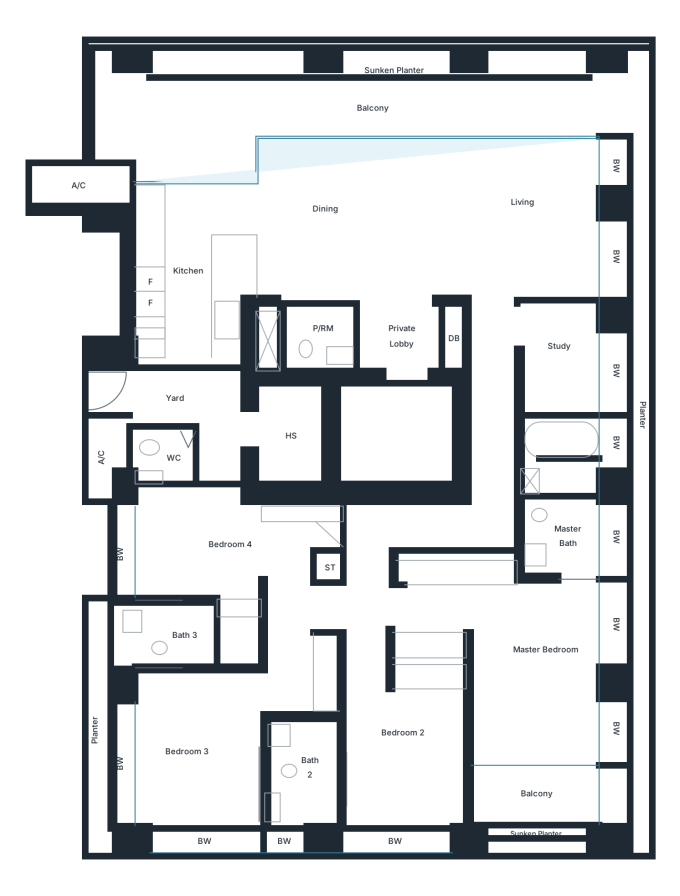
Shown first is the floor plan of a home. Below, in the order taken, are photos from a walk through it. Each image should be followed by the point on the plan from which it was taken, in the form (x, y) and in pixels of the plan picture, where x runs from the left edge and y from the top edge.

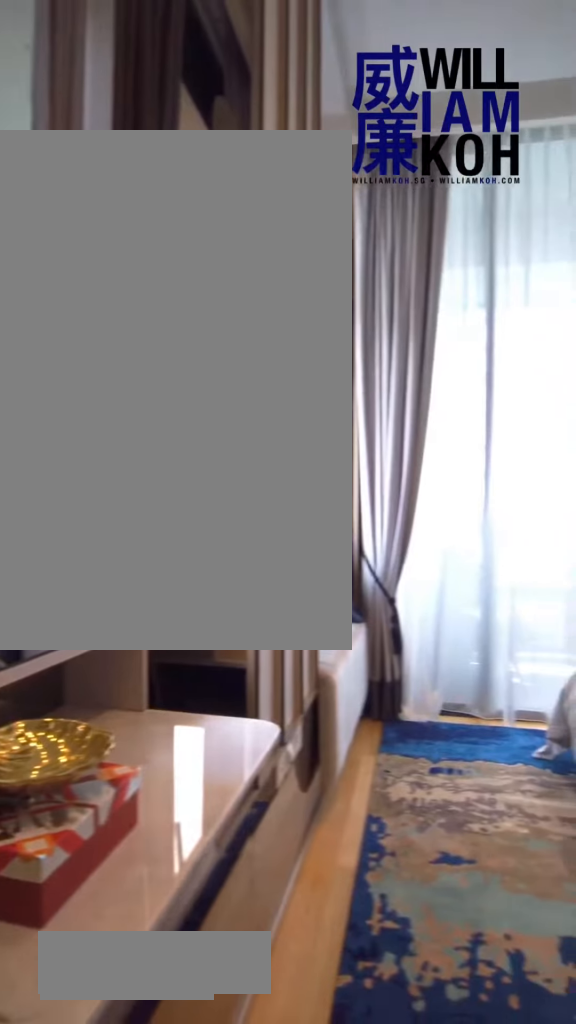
(583, 608)
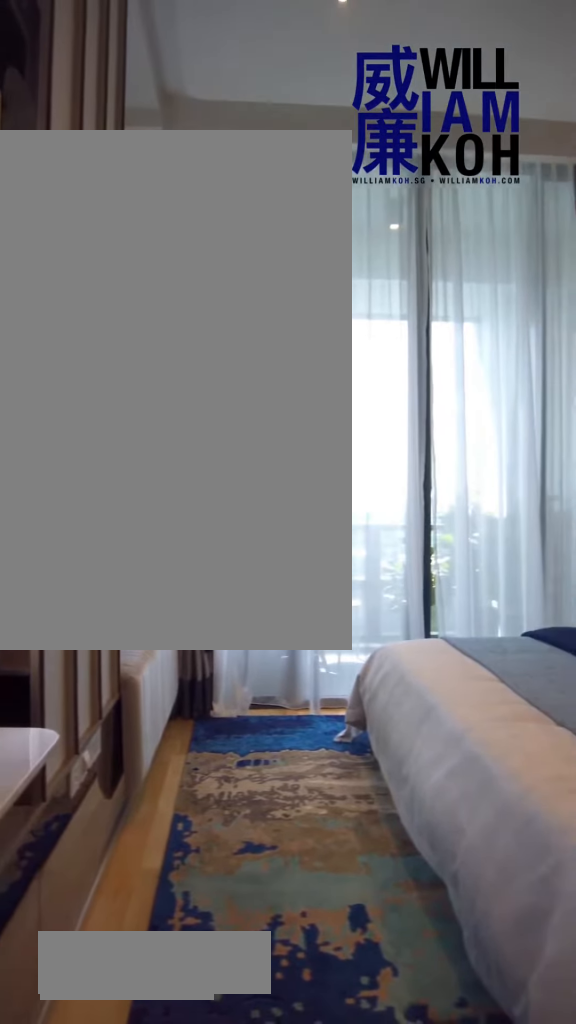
(583, 608)
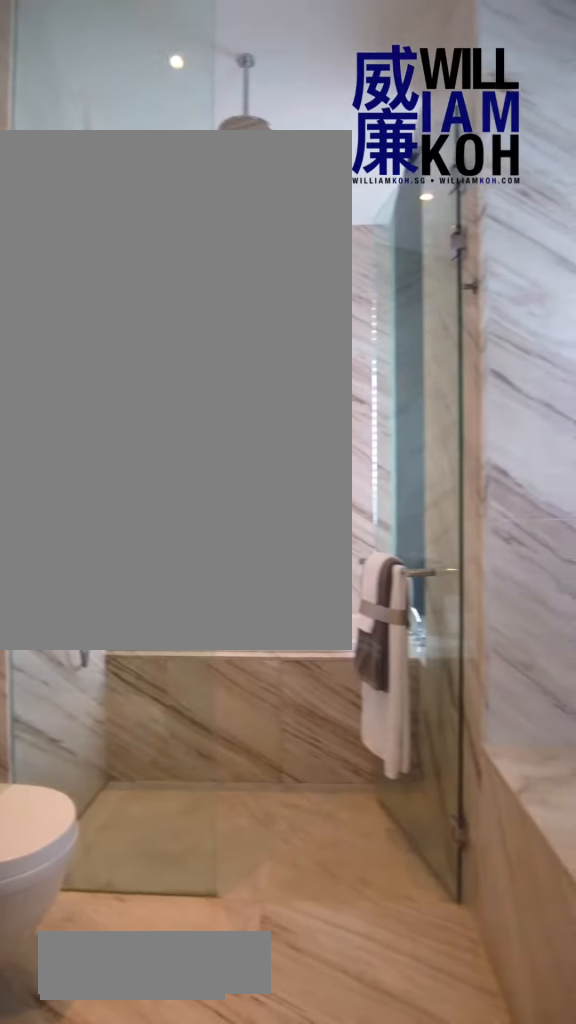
(573, 539)
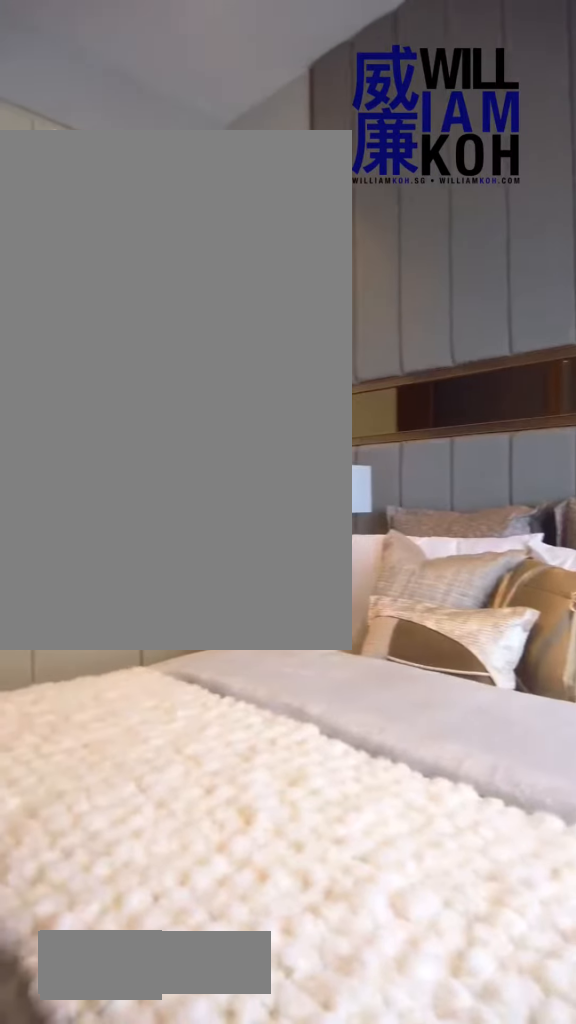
(362, 804)
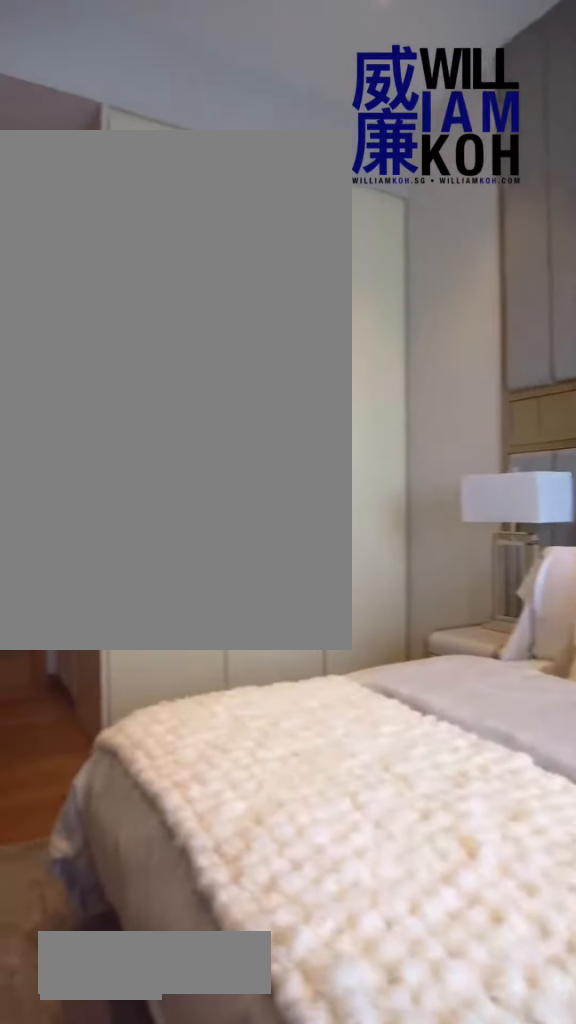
(361, 804)
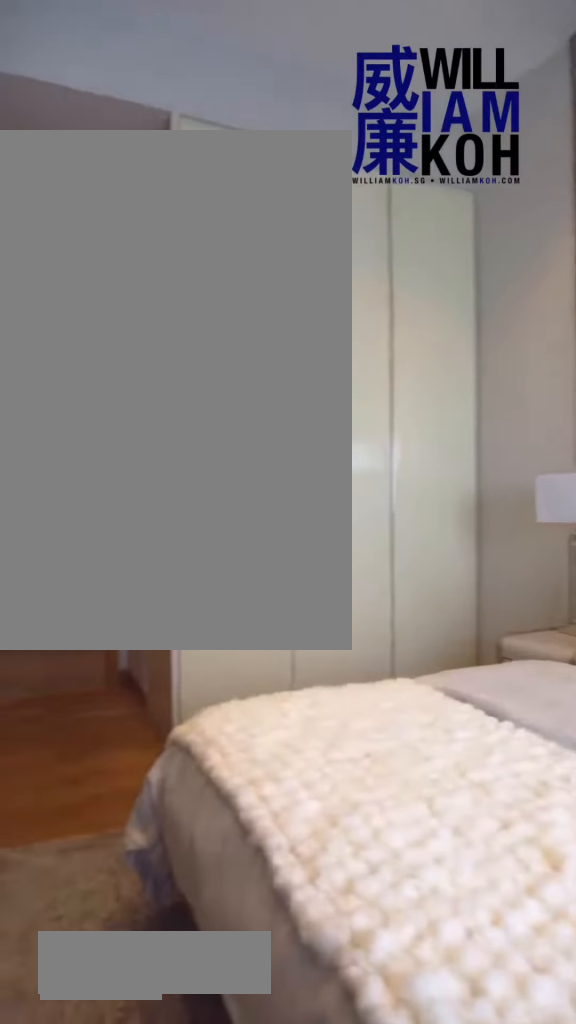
(362, 804)
